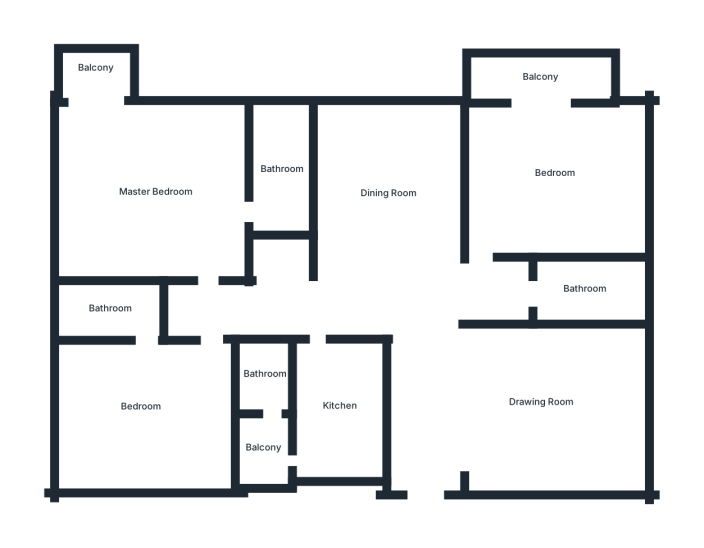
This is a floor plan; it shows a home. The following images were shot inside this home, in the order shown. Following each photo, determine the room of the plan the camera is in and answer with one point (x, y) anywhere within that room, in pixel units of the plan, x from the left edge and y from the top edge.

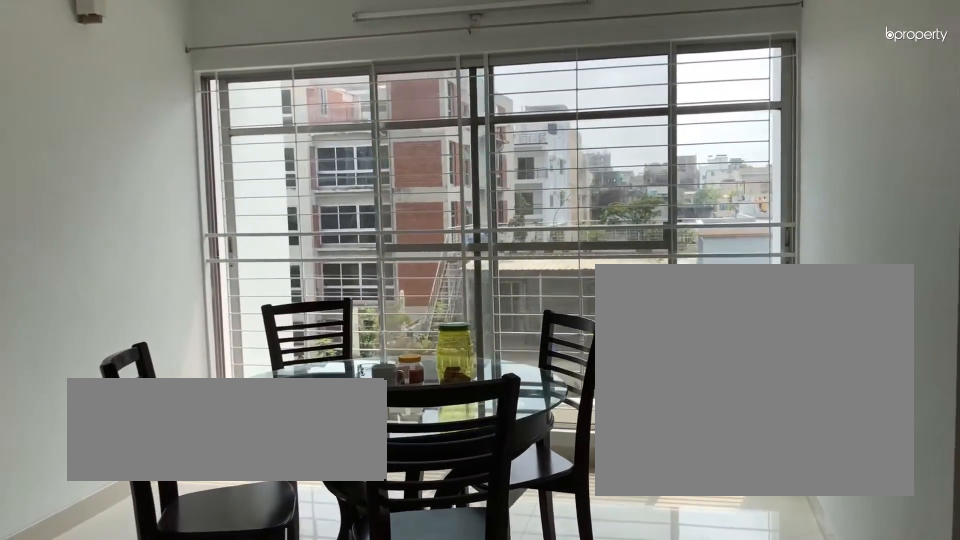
(389, 191)
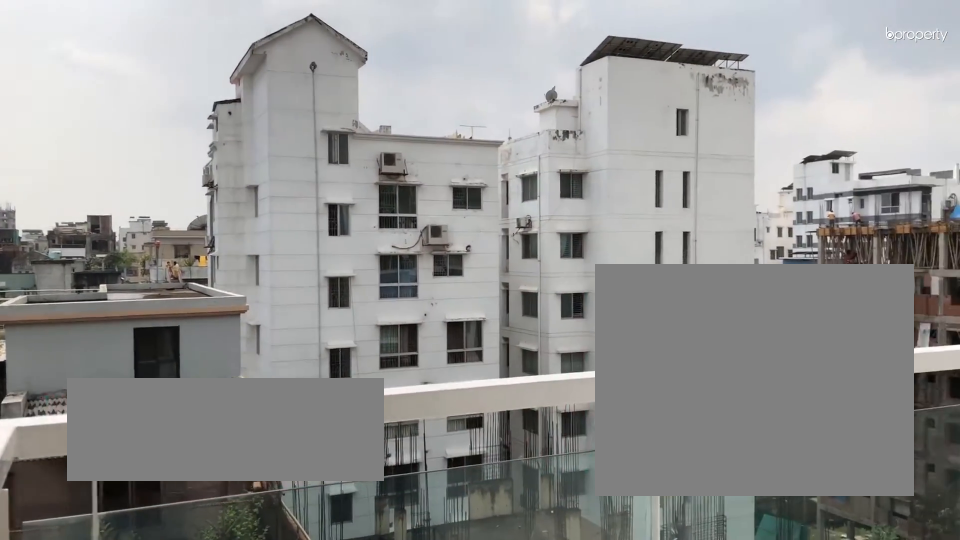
(540, 76)
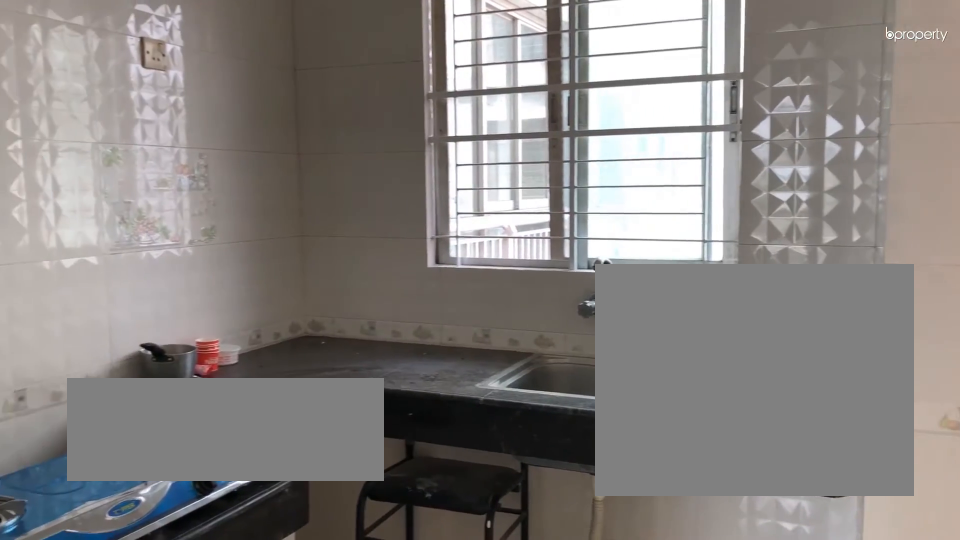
(340, 405)
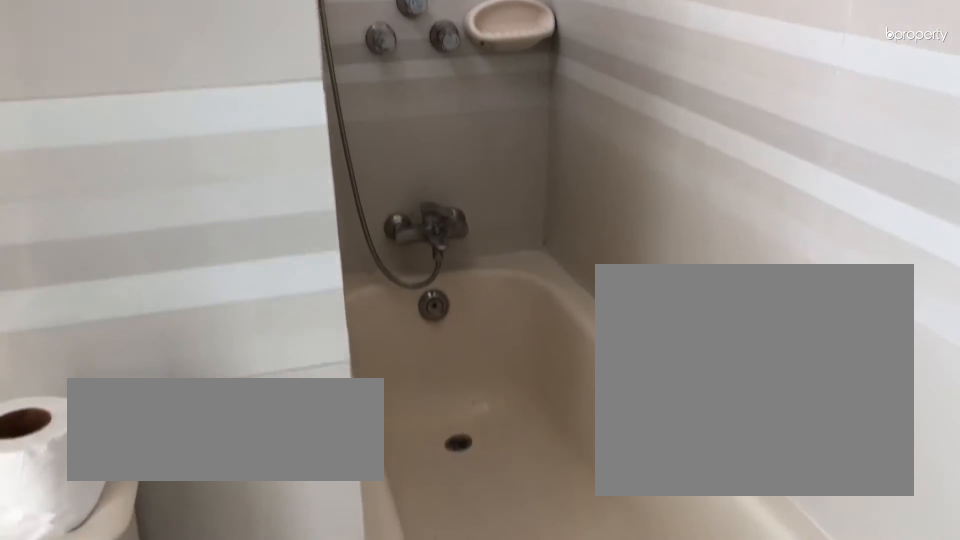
(280, 169)
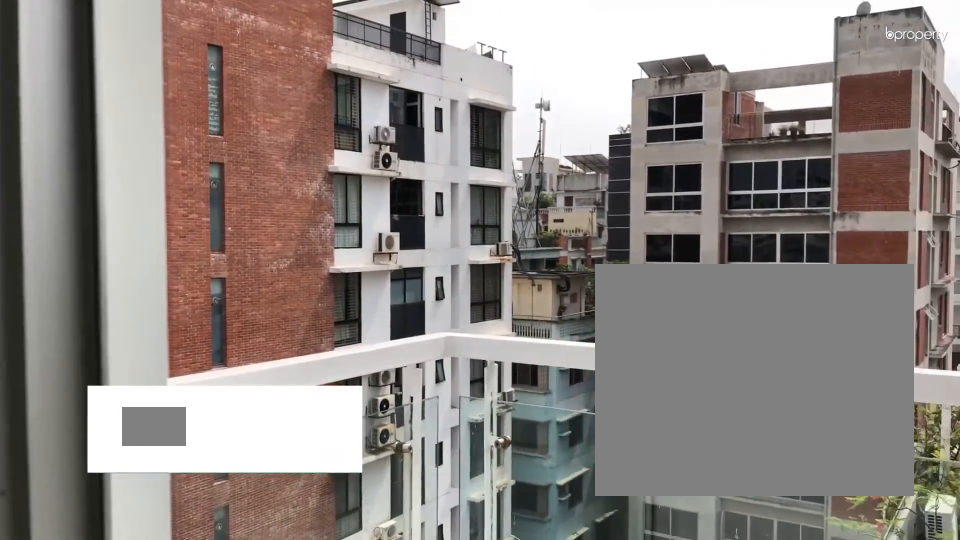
(95, 67)
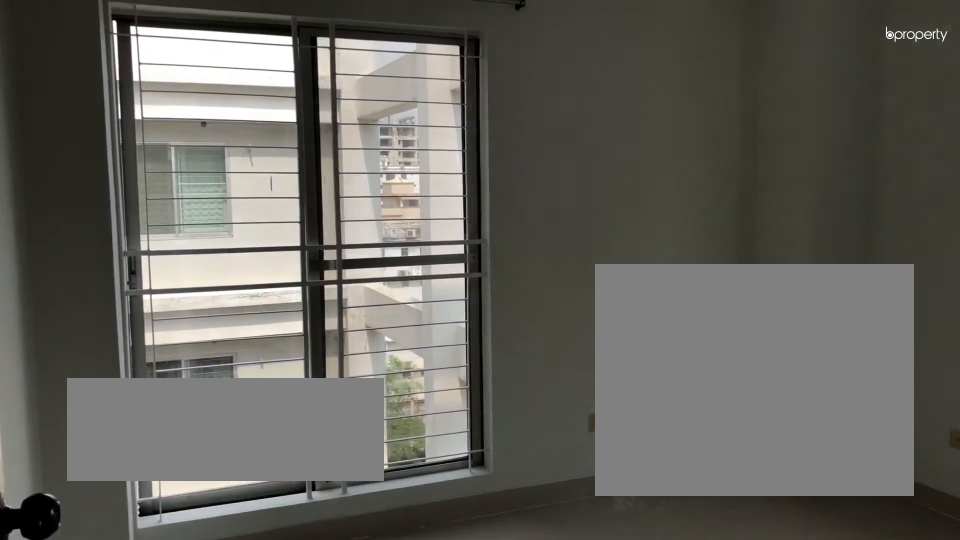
(141, 406)
